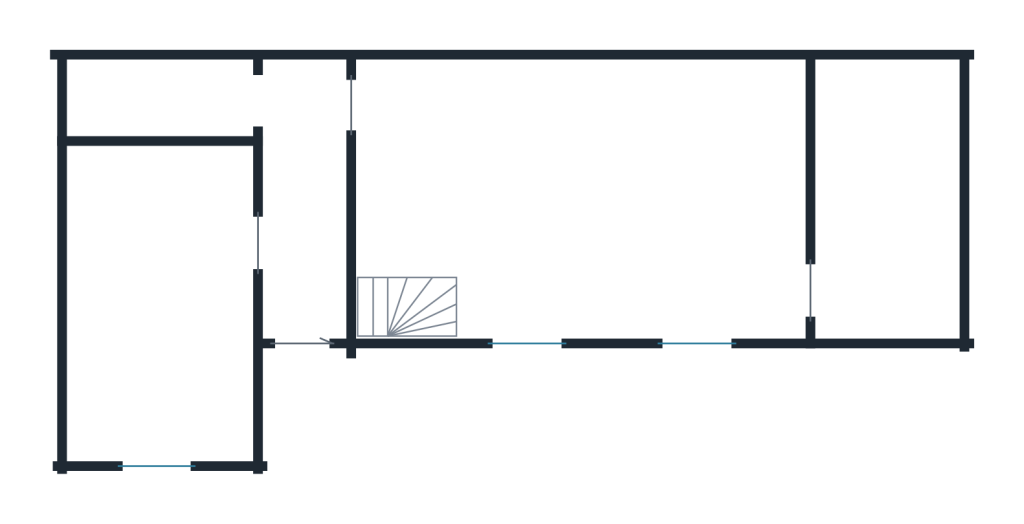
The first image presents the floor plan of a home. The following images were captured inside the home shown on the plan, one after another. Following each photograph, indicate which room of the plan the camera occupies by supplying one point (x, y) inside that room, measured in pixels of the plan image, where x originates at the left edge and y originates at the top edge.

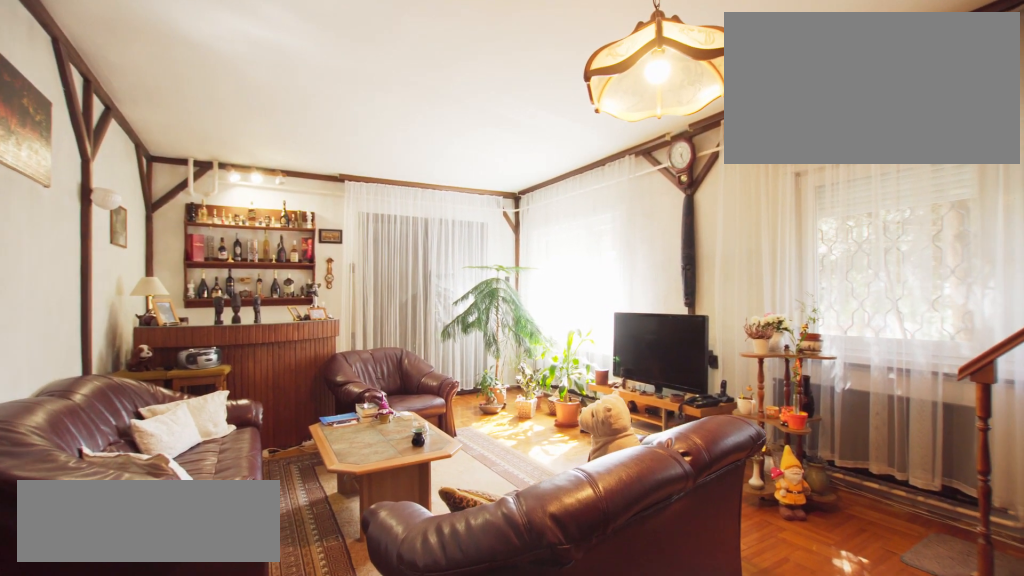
(590, 219)
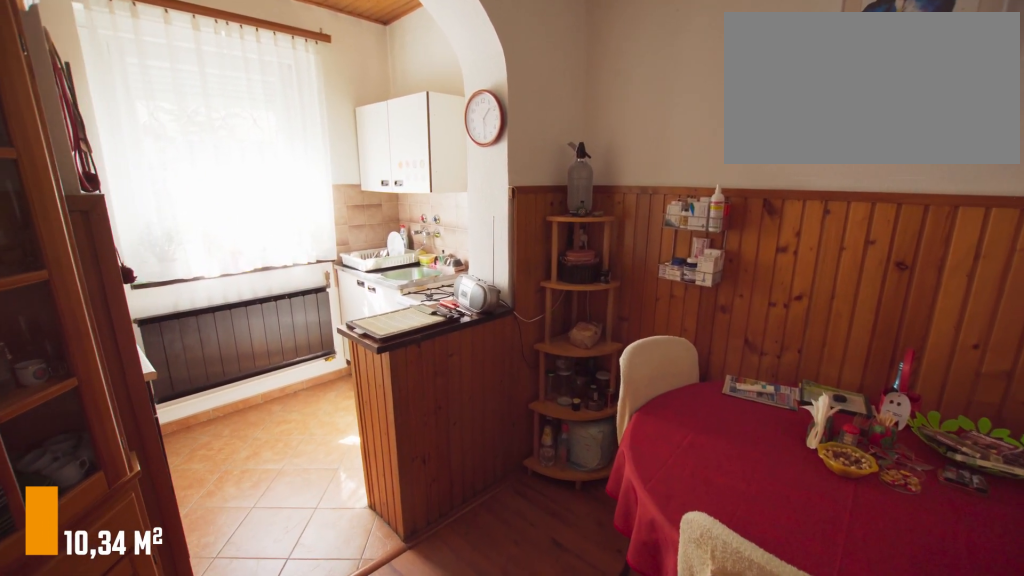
(165, 312)
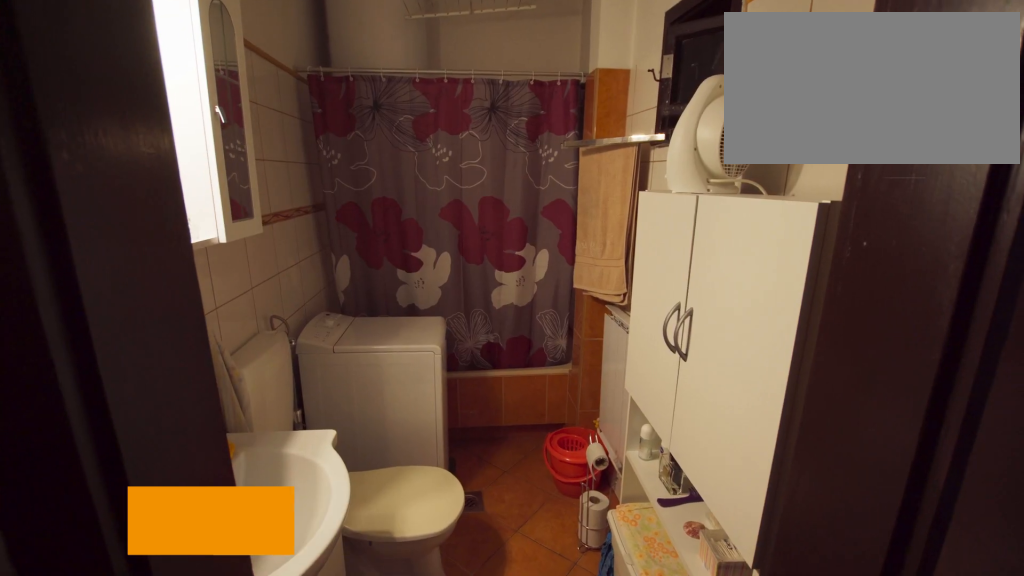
(165, 98)
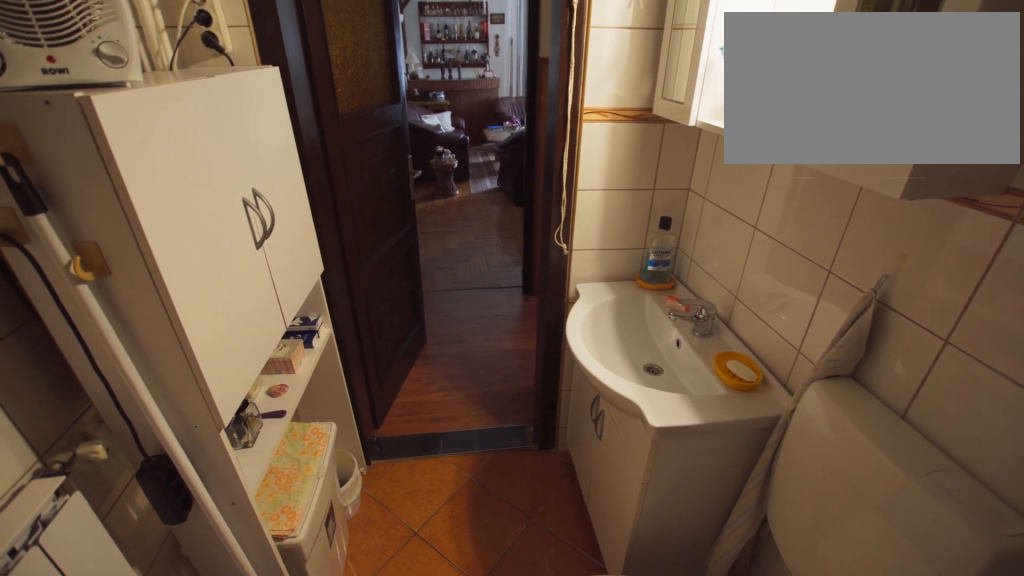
(164, 98)
